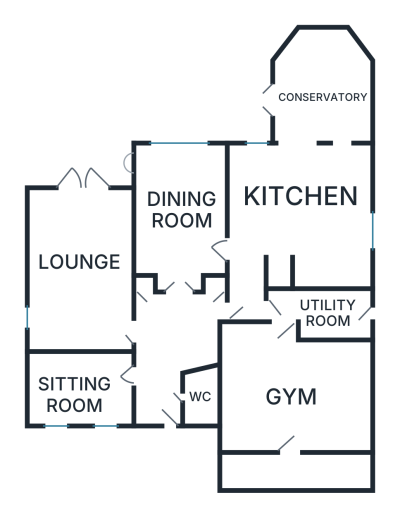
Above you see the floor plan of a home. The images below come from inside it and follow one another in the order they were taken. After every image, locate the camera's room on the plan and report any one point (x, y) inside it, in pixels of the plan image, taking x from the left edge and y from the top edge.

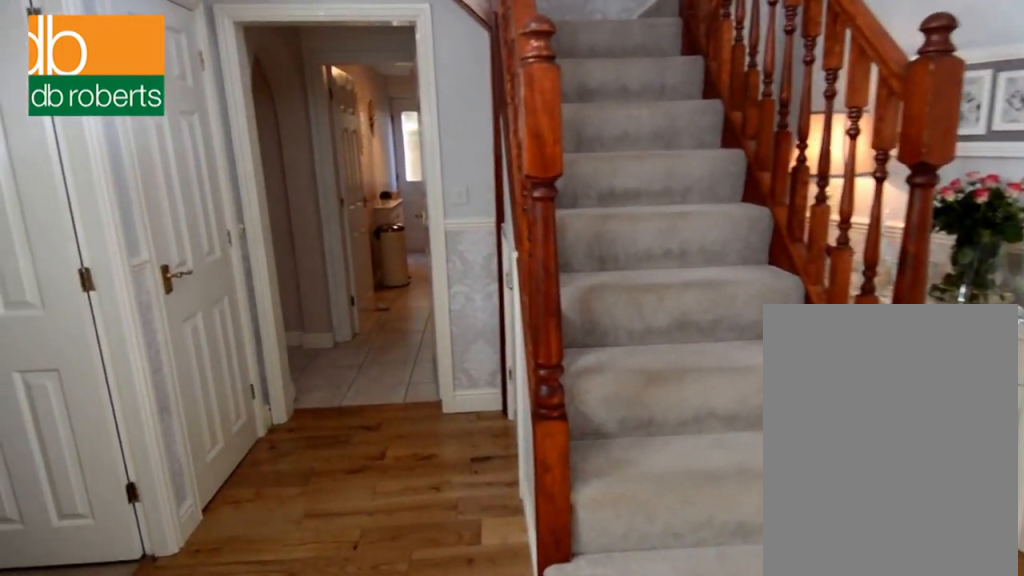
(177, 354)
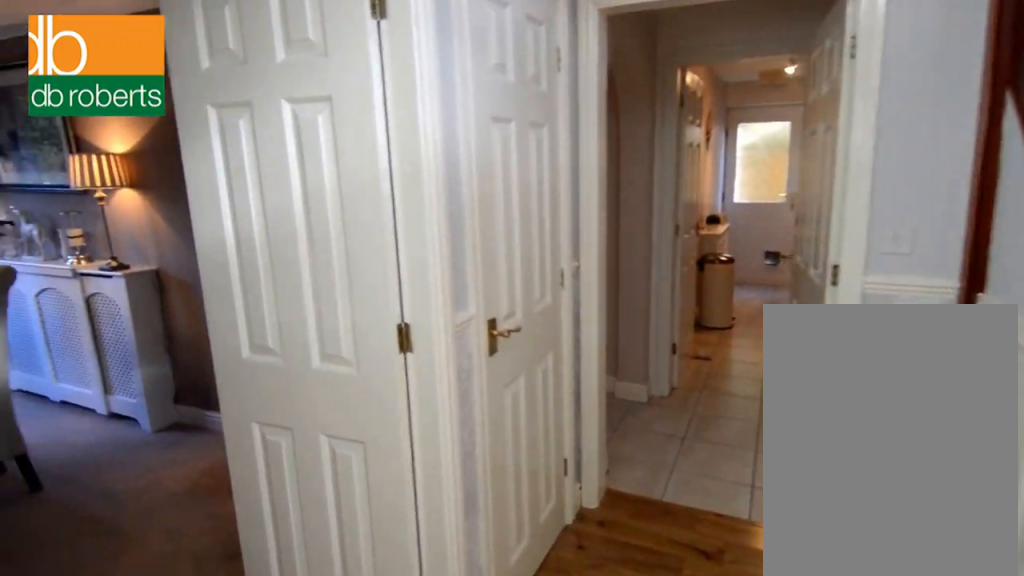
(177, 354)
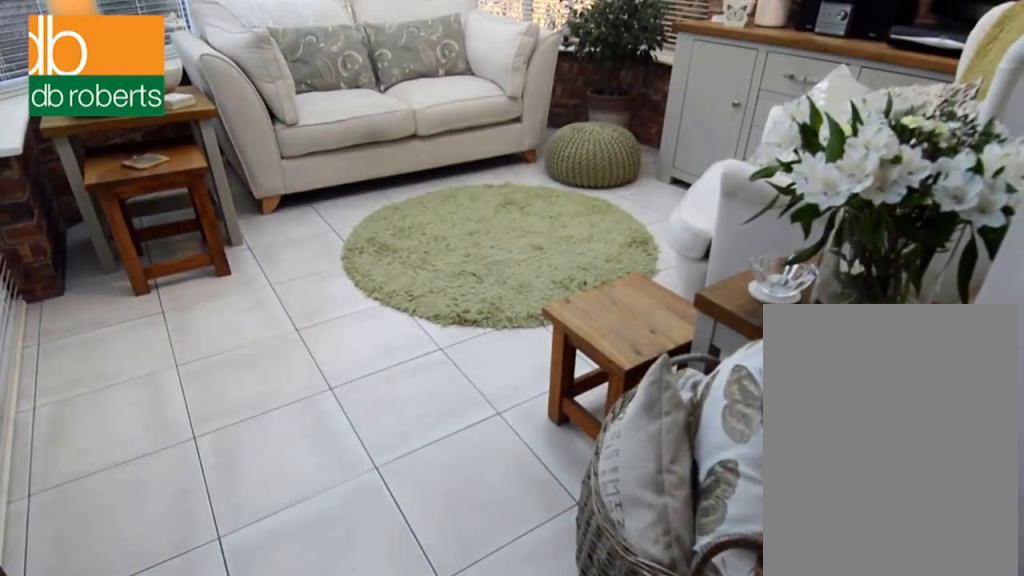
(321, 87)
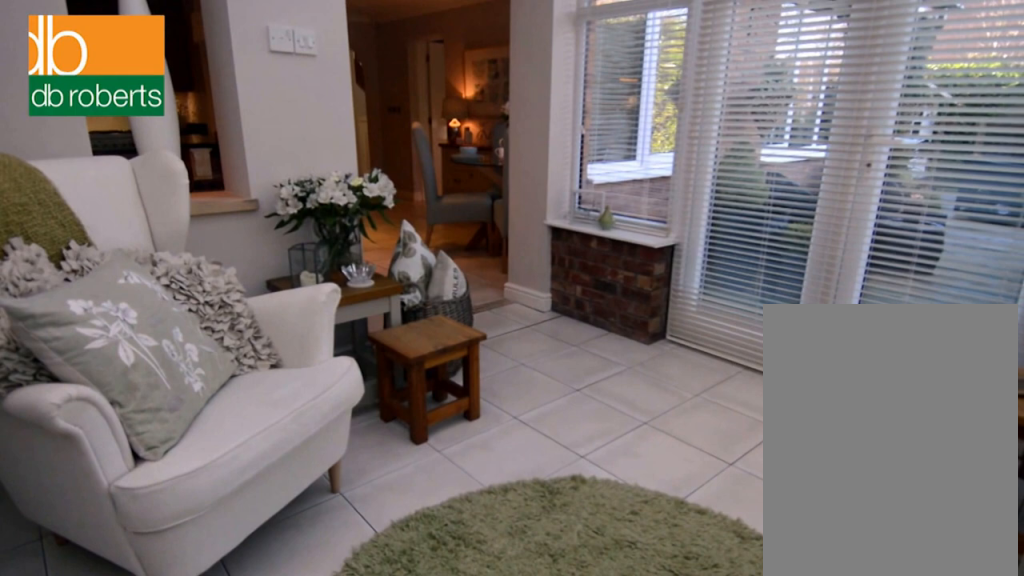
(321, 87)
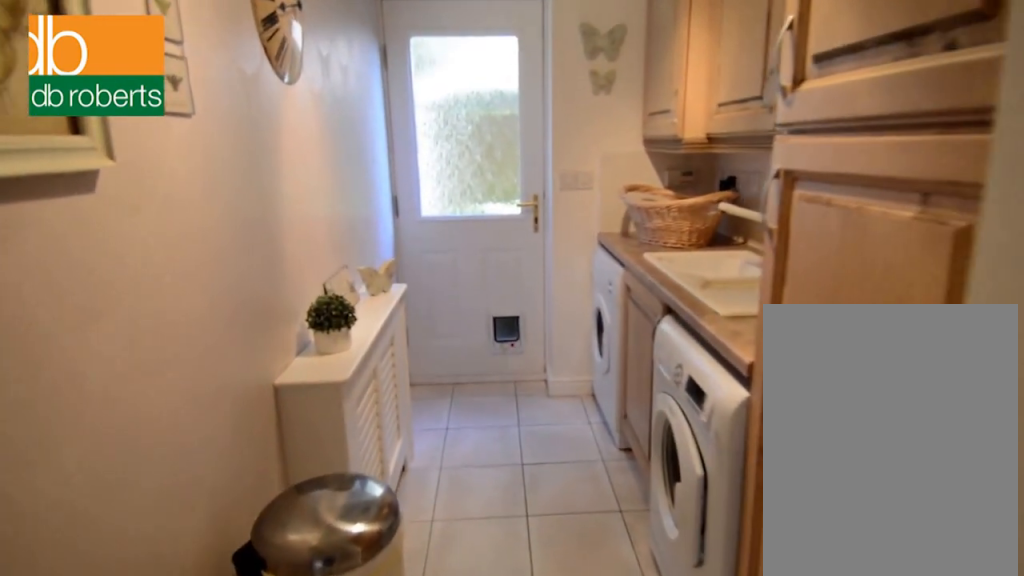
(323, 312)
